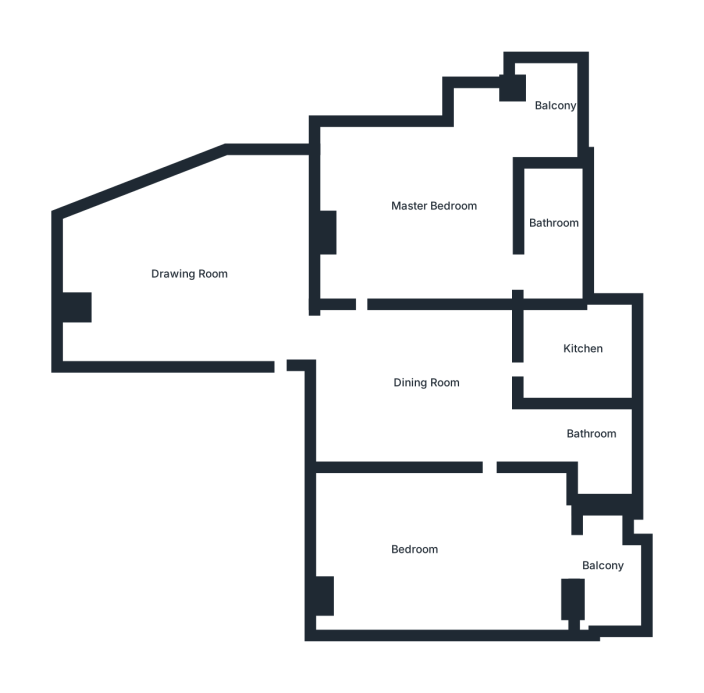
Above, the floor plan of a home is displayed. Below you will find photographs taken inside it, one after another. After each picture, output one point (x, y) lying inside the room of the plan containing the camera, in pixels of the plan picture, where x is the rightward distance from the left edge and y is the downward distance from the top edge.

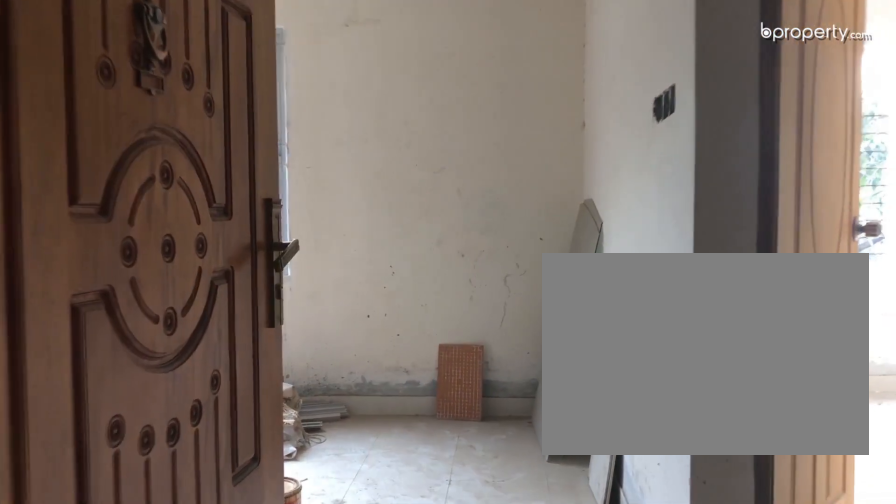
(298, 333)
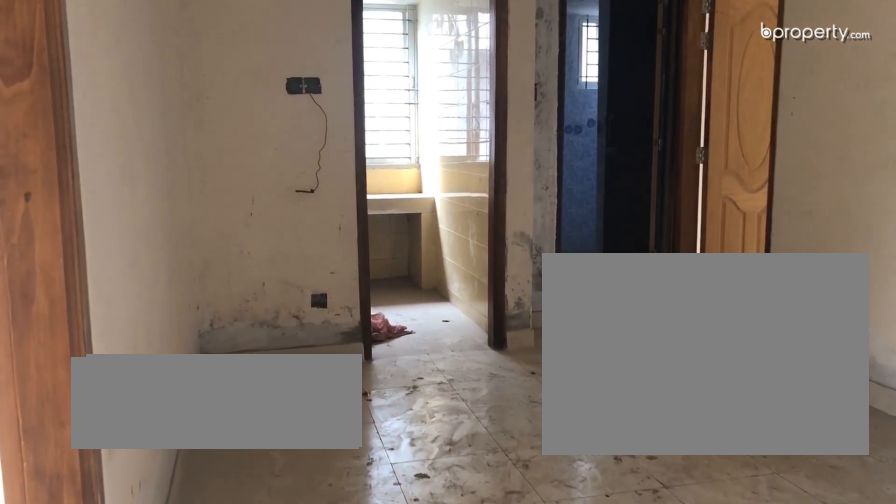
(405, 397)
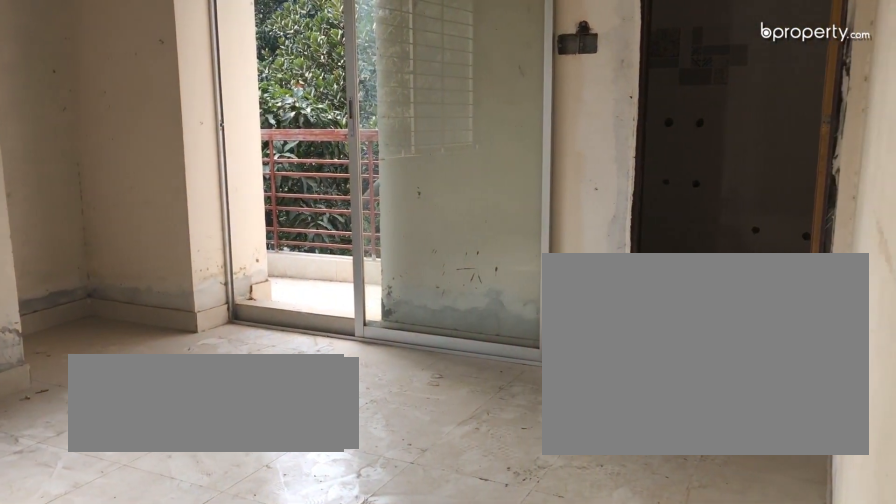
(435, 232)
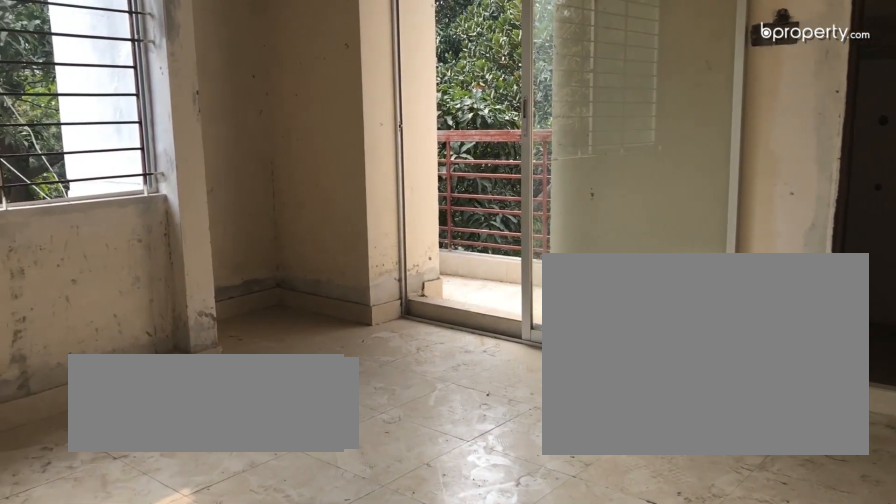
(435, 232)
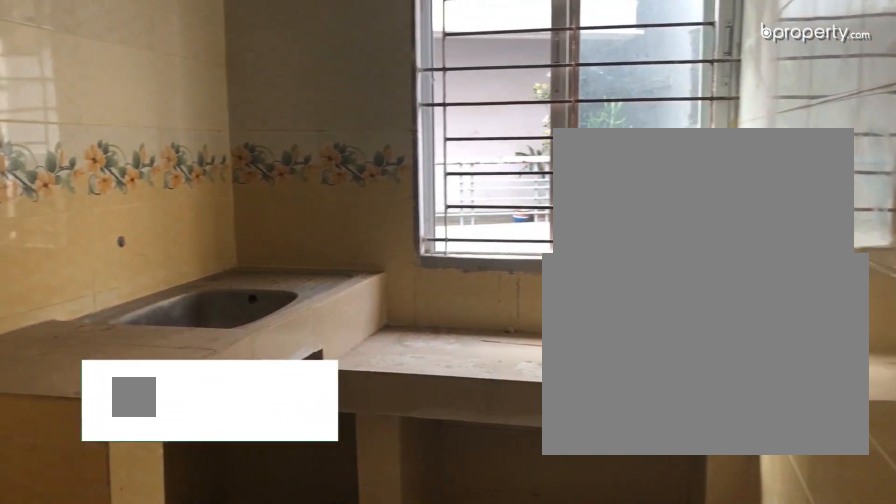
(575, 355)
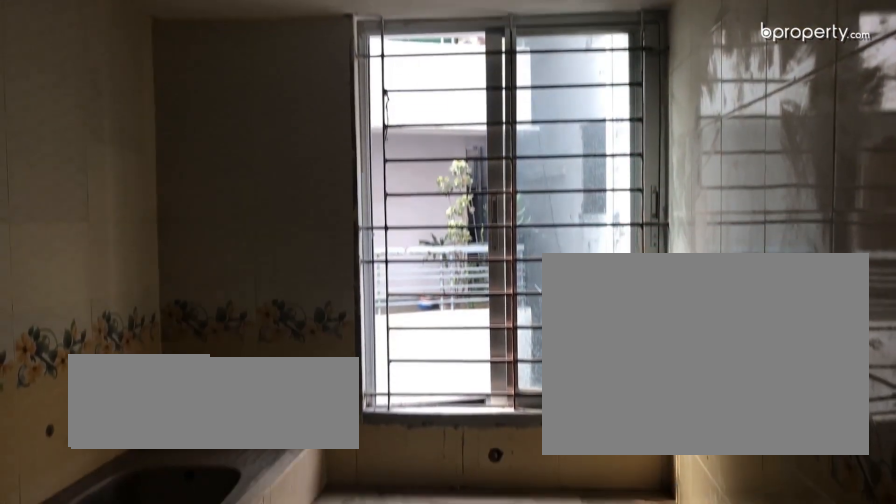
(569, 356)
